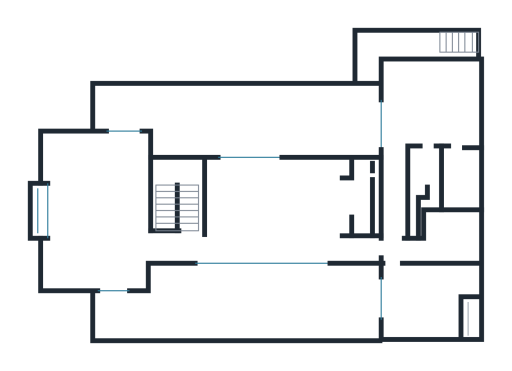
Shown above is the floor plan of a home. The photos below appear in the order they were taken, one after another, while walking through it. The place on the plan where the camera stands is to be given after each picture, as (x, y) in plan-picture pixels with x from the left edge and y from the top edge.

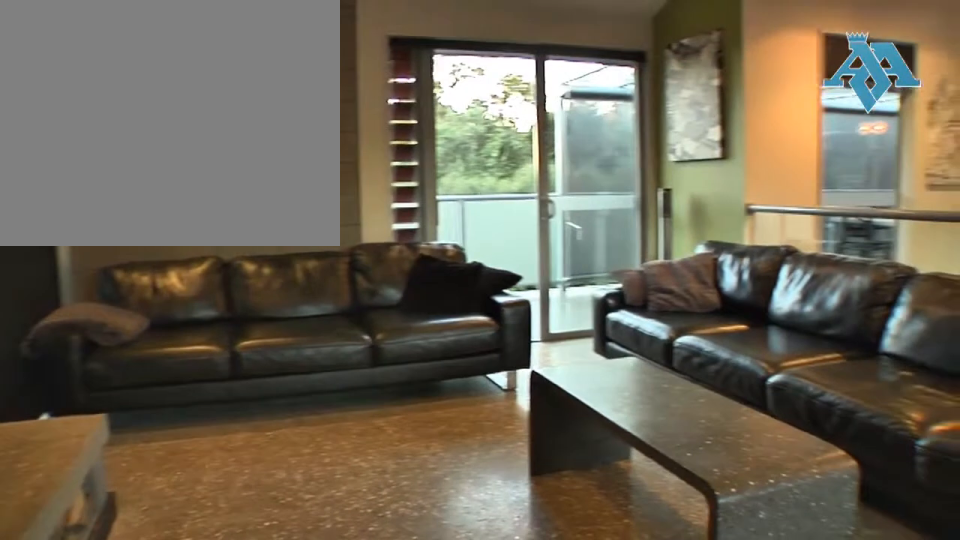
(95, 210)
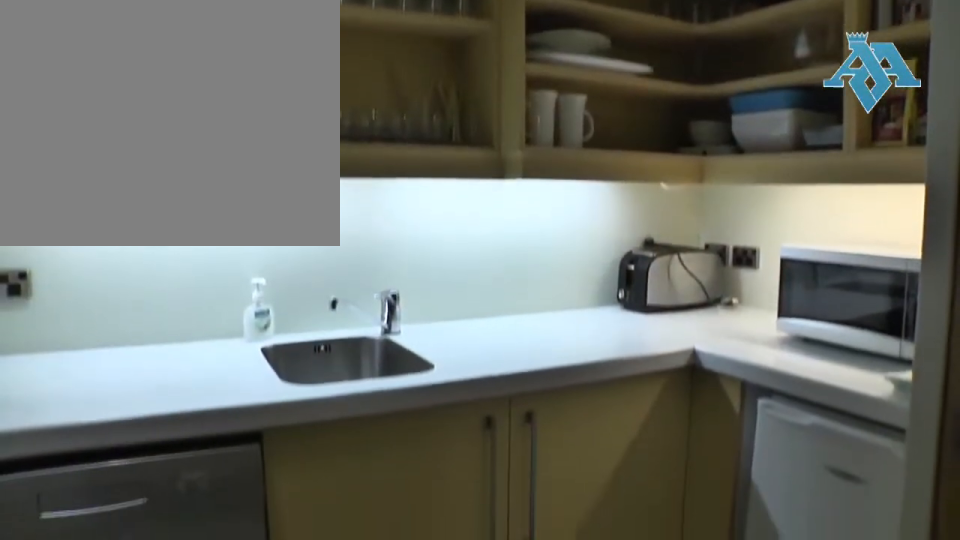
(345, 195)
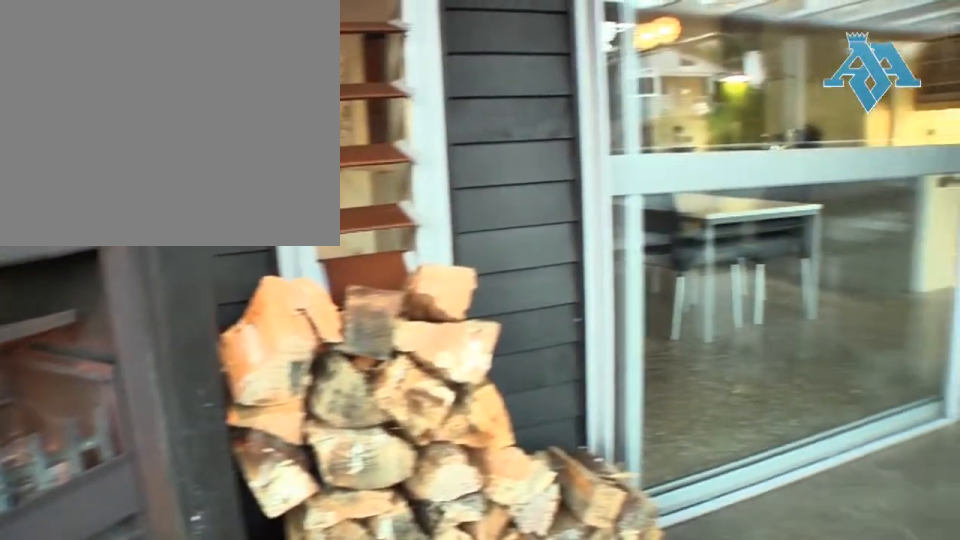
(228, 283)
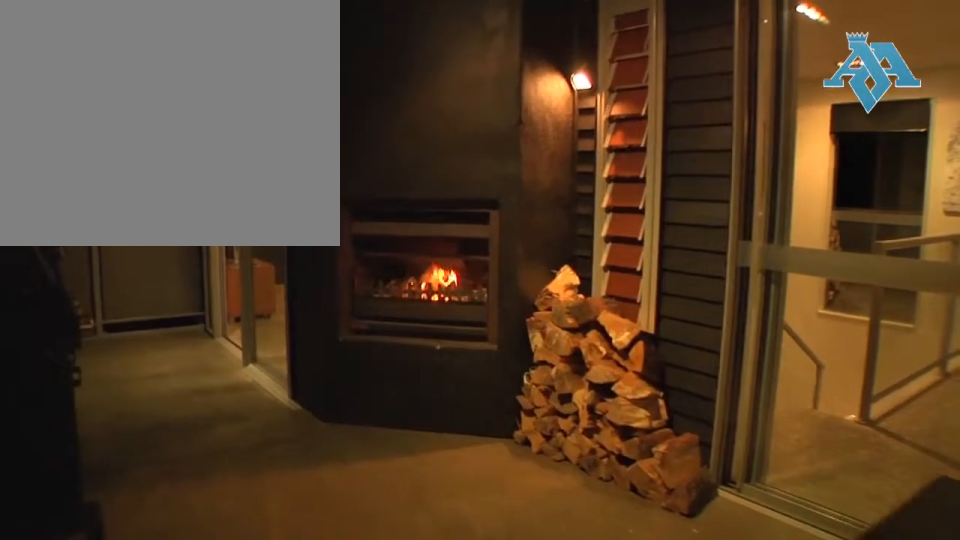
(177, 308)
